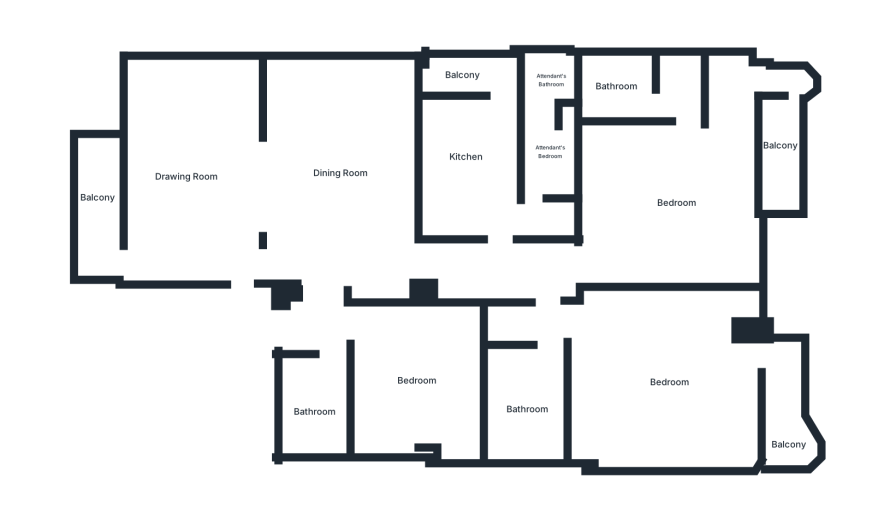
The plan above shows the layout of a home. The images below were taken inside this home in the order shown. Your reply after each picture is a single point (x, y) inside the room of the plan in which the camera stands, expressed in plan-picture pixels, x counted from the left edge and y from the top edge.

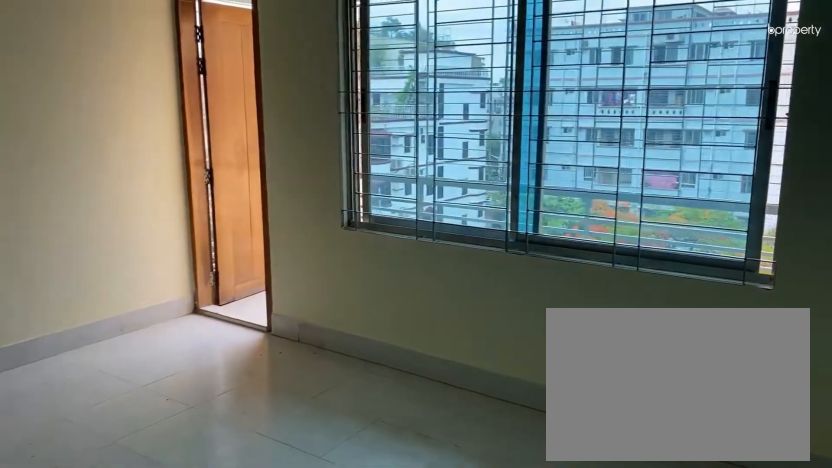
(198, 168)
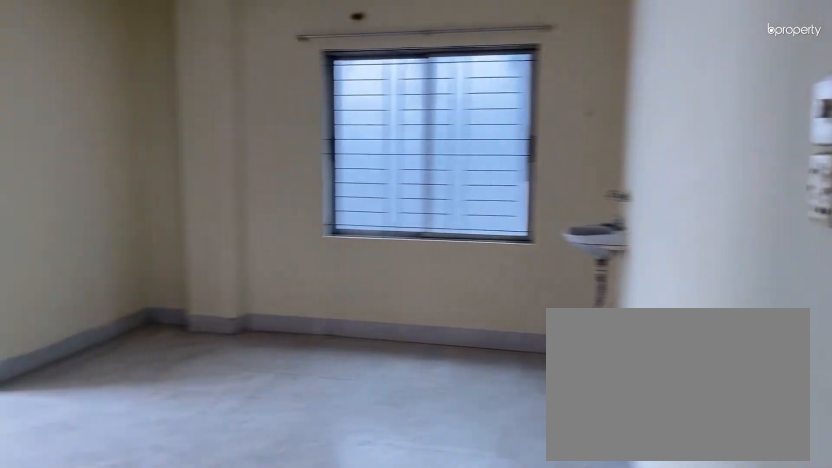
(343, 172)
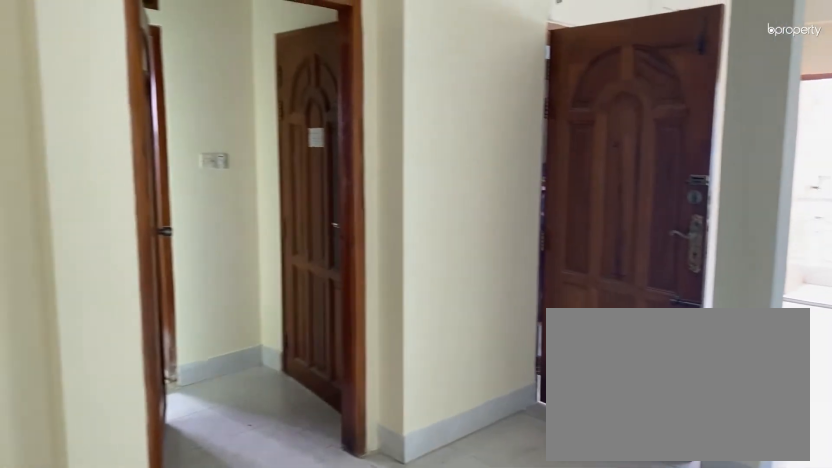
(343, 172)
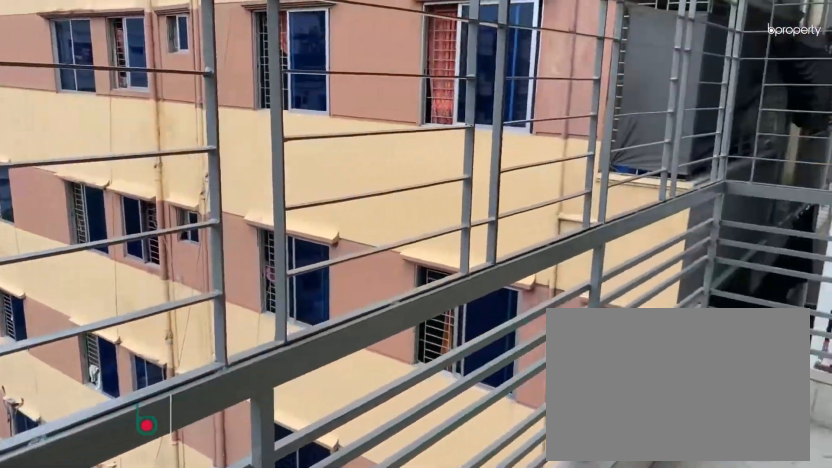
(99, 200)
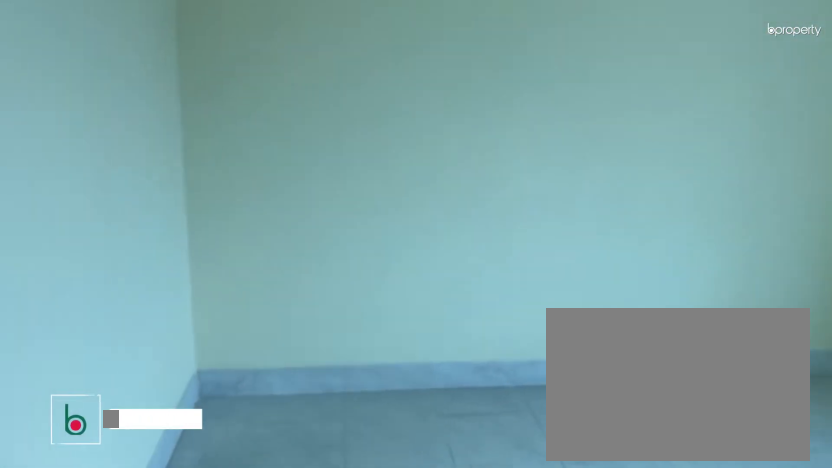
(415, 380)
